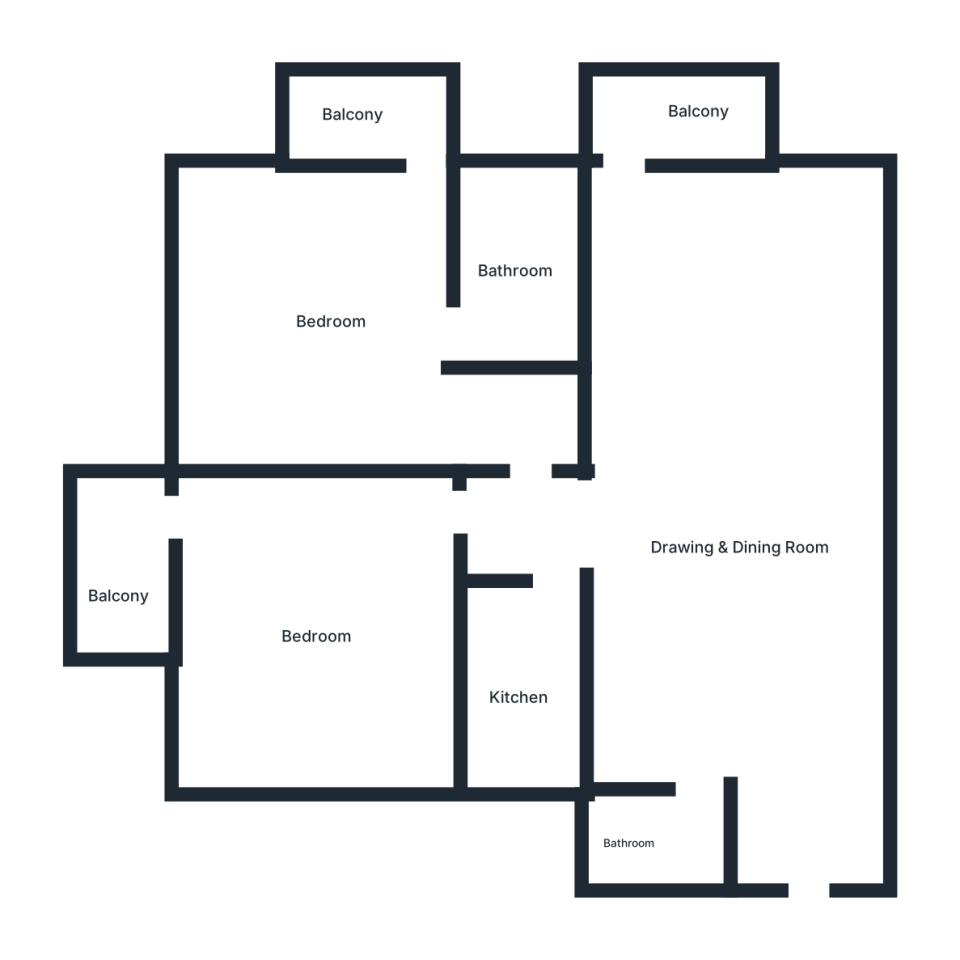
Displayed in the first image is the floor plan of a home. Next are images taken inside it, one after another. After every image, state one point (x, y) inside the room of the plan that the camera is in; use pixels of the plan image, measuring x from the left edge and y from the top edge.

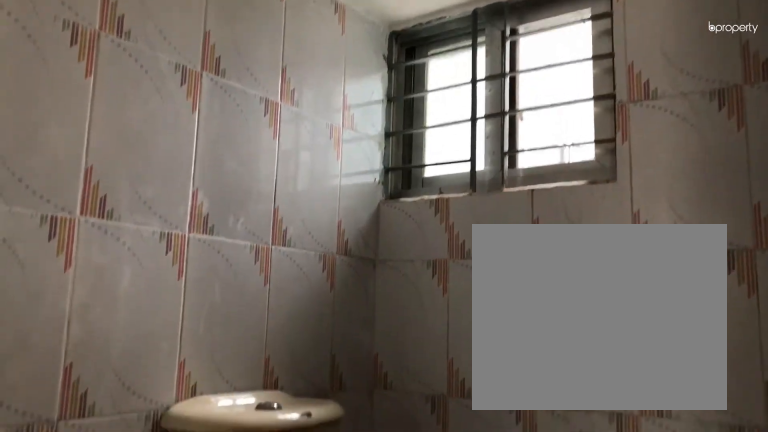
(658, 833)
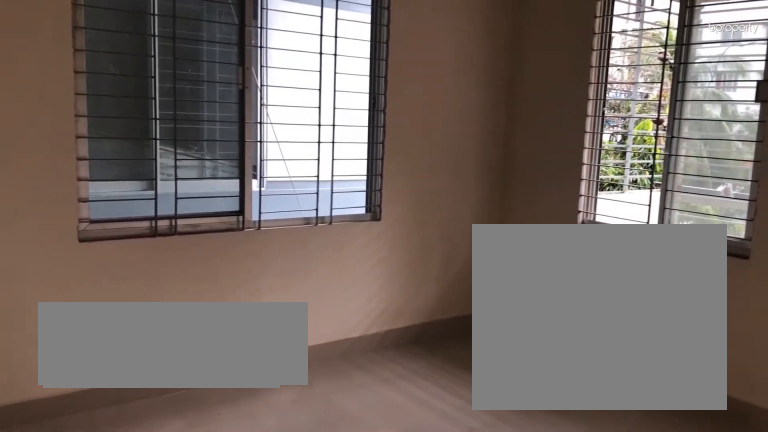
(319, 627)
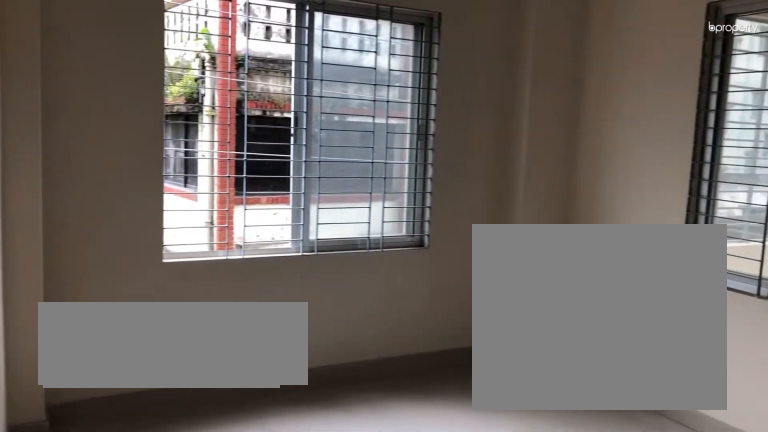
(327, 306)
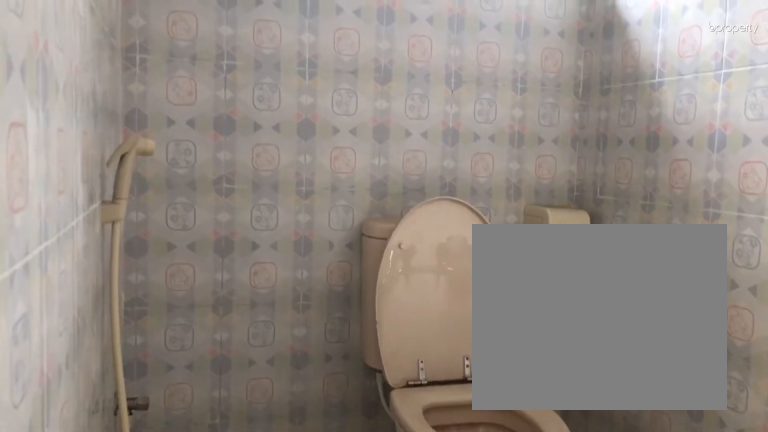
(523, 275)
